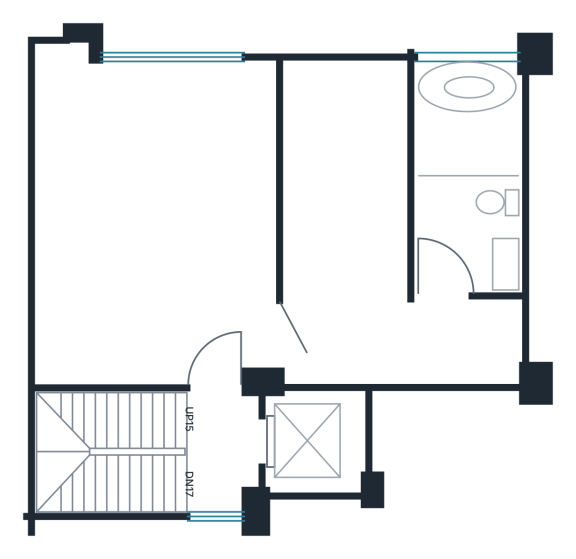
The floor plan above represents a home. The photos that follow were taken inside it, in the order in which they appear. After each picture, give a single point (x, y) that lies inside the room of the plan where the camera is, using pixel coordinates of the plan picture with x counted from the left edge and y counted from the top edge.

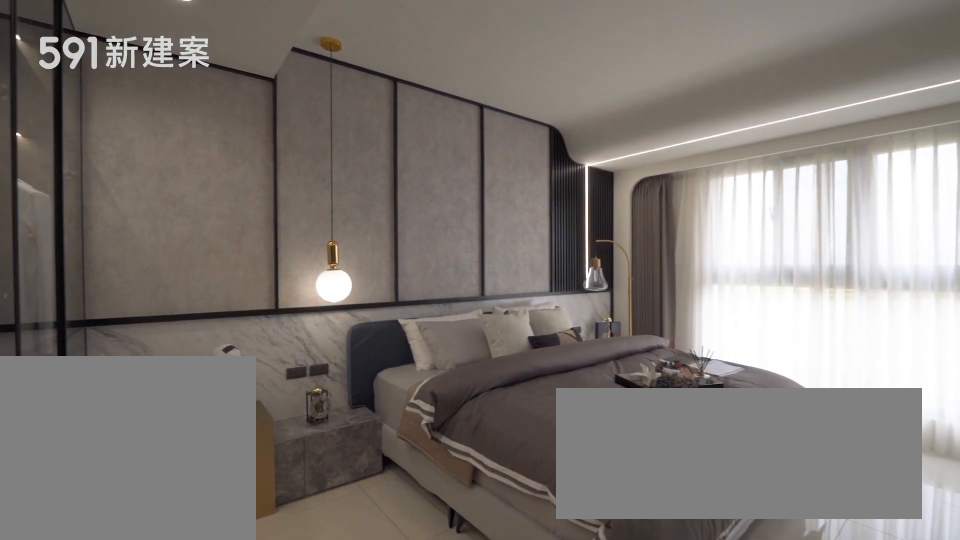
(236, 229)
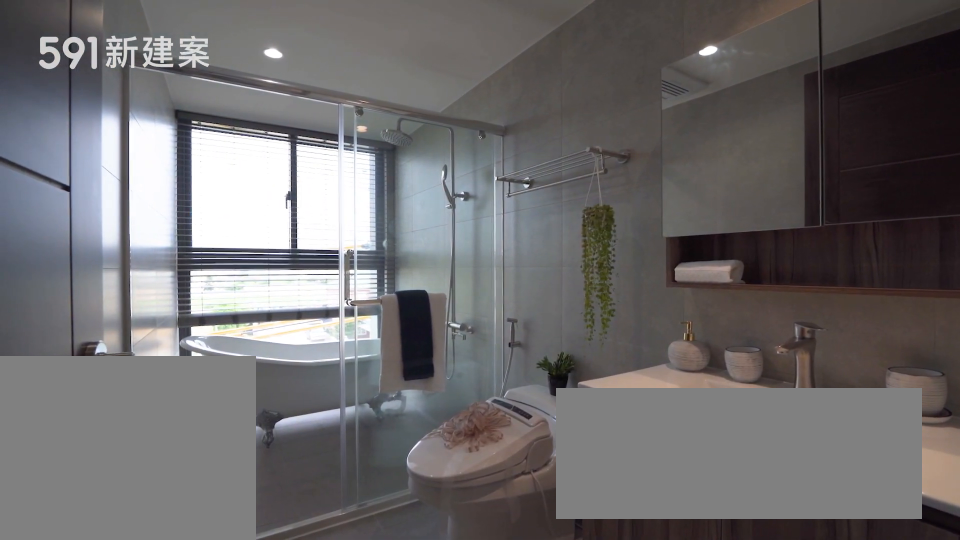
(468, 174)
